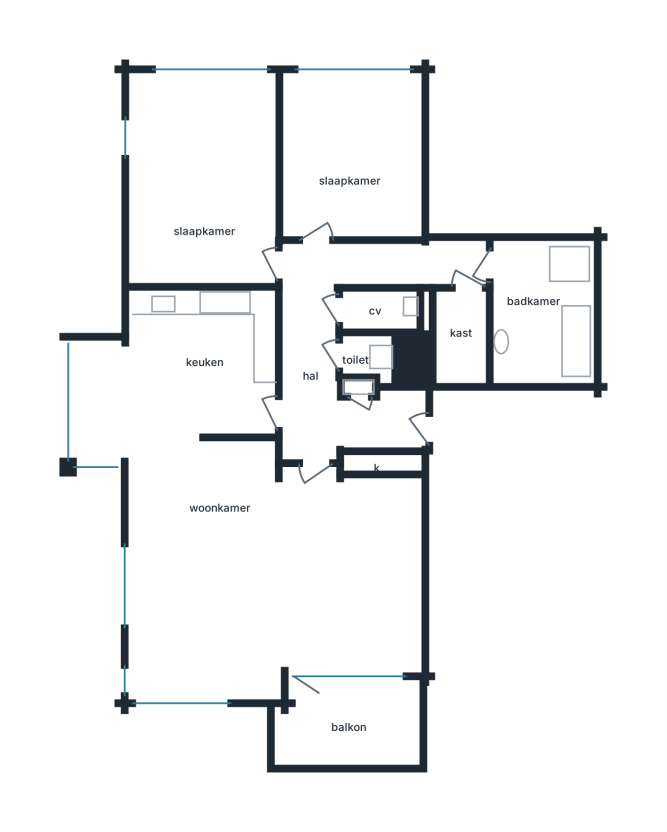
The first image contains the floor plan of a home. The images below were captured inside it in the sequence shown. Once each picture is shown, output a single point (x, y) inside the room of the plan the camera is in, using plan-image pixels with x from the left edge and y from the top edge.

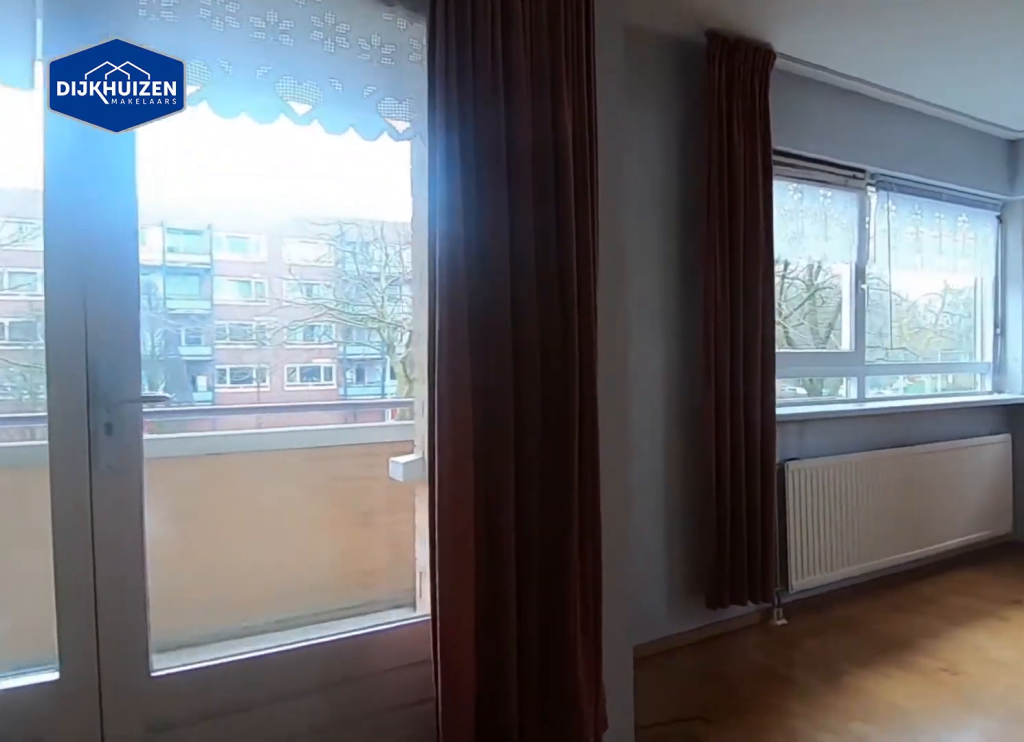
(201, 586)
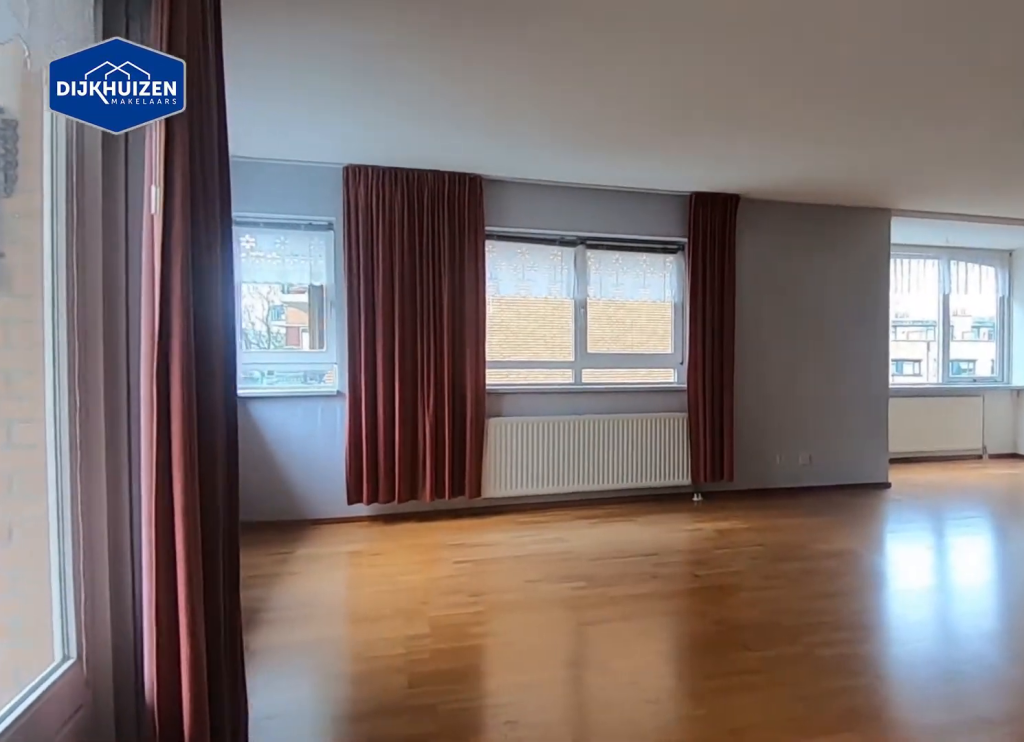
(201, 586)
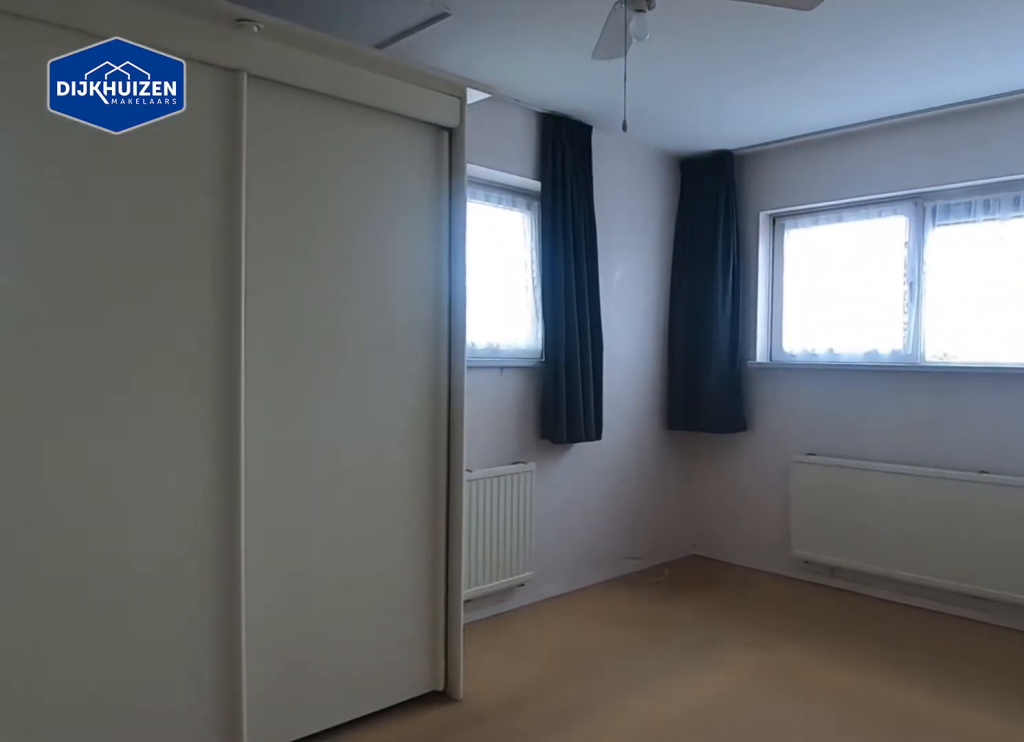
(207, 273)
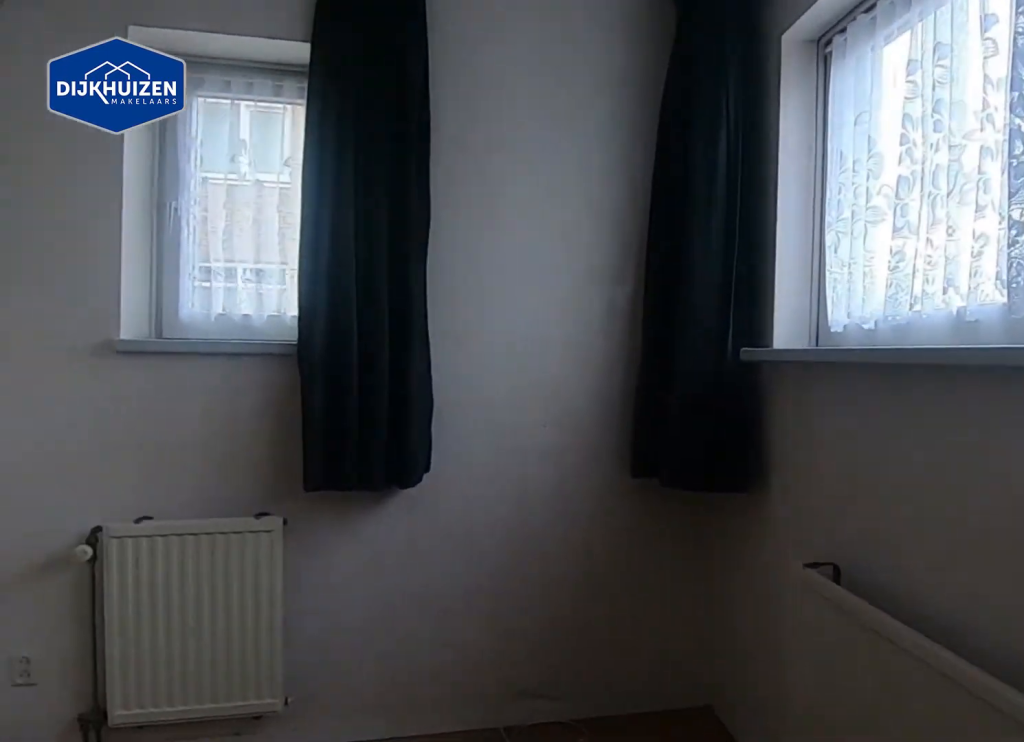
(207, 273)
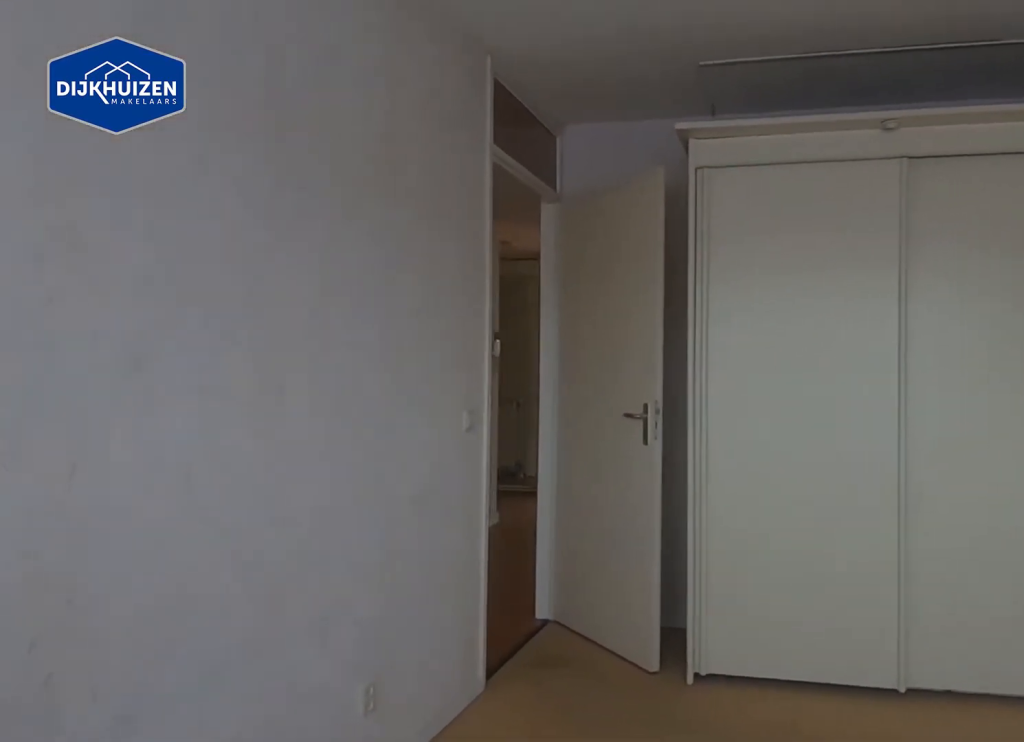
(207, 273)
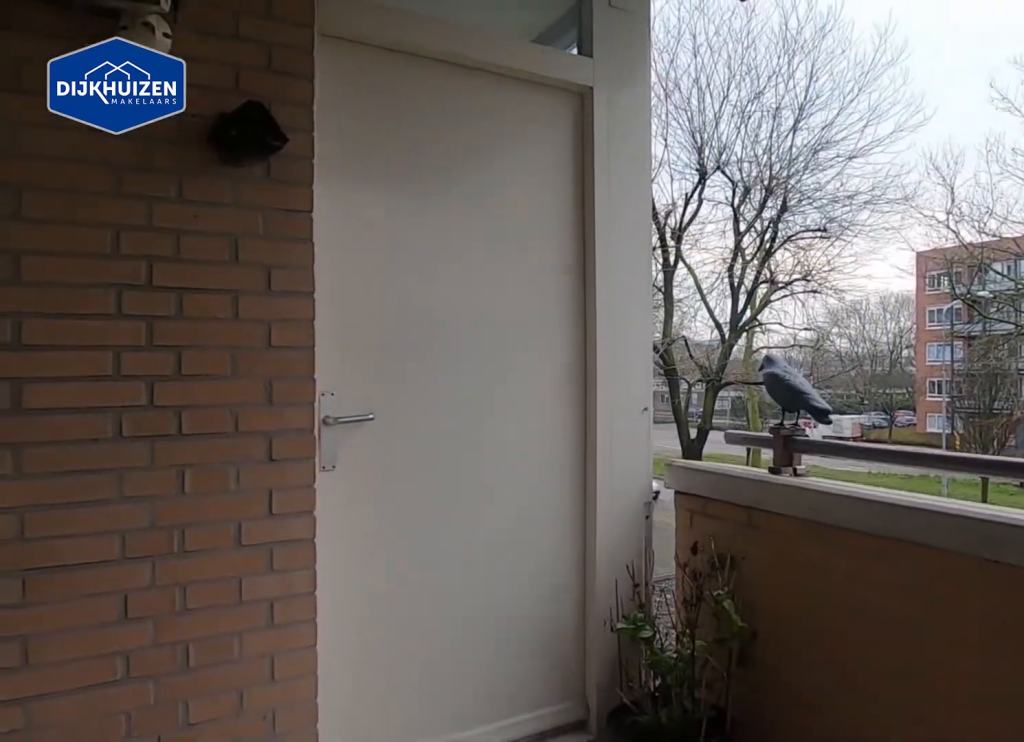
(321, 750)
